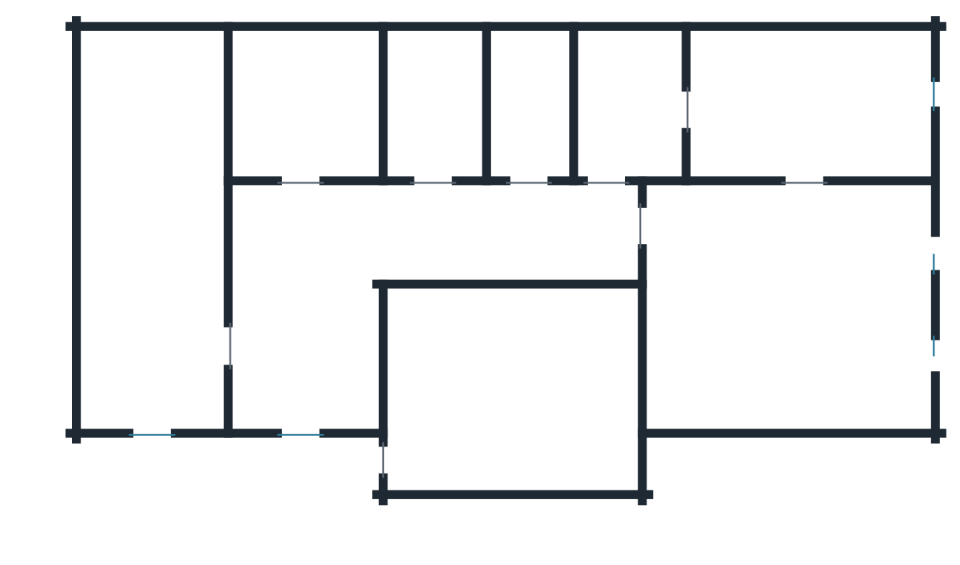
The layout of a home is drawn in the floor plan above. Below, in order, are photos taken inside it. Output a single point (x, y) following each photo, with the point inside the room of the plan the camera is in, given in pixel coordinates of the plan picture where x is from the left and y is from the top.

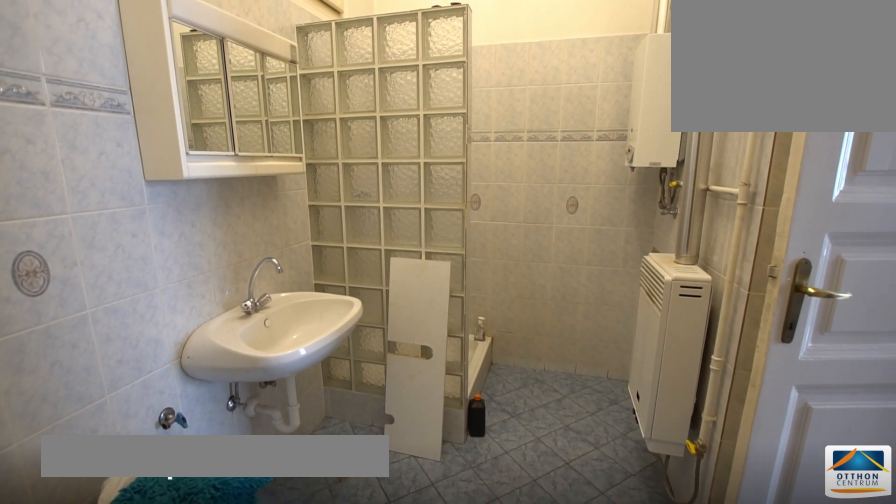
(627, 103)
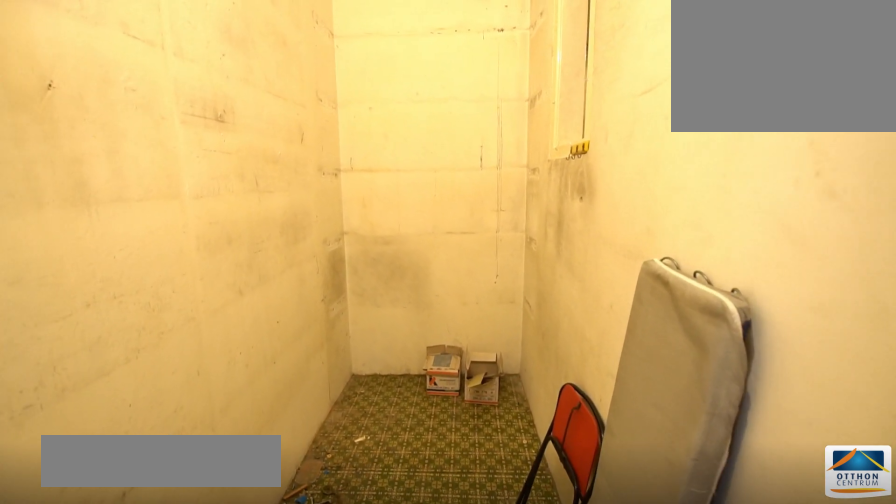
(521, 103)
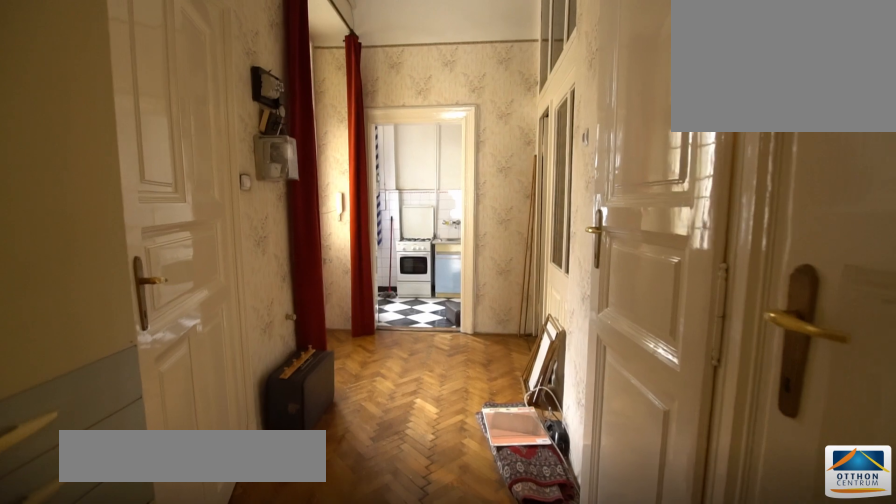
(449, 232)
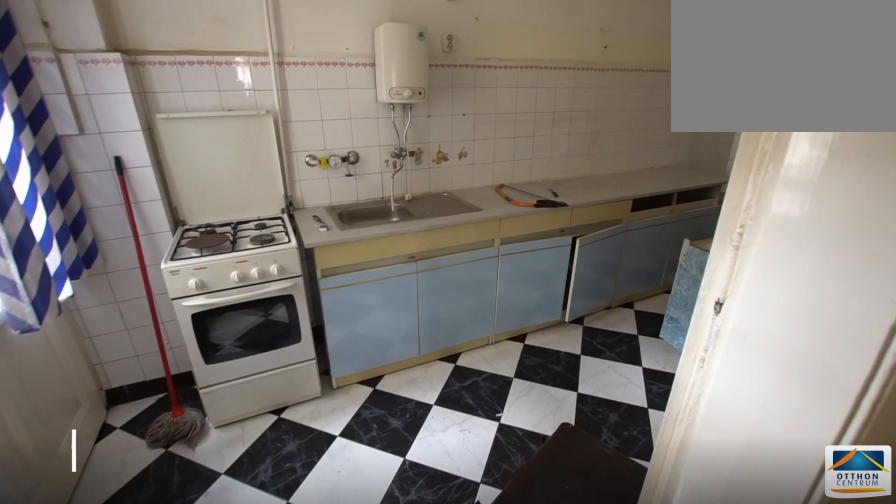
(154, 232)
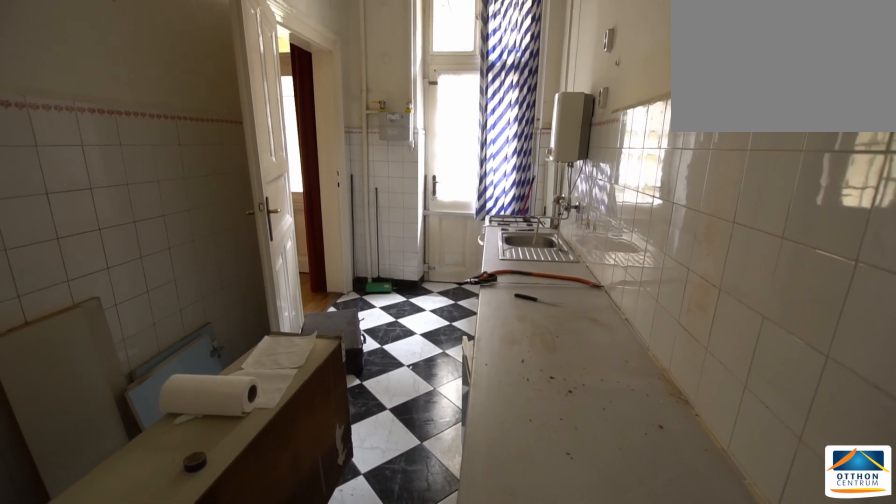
(155, 232)
